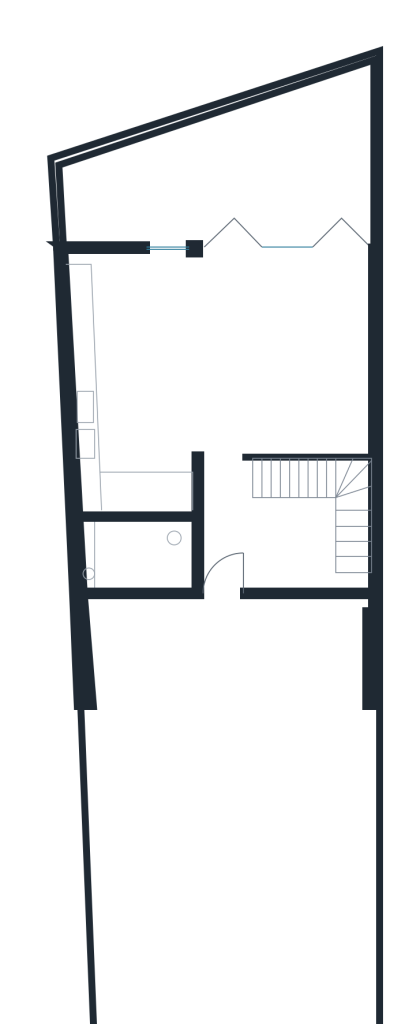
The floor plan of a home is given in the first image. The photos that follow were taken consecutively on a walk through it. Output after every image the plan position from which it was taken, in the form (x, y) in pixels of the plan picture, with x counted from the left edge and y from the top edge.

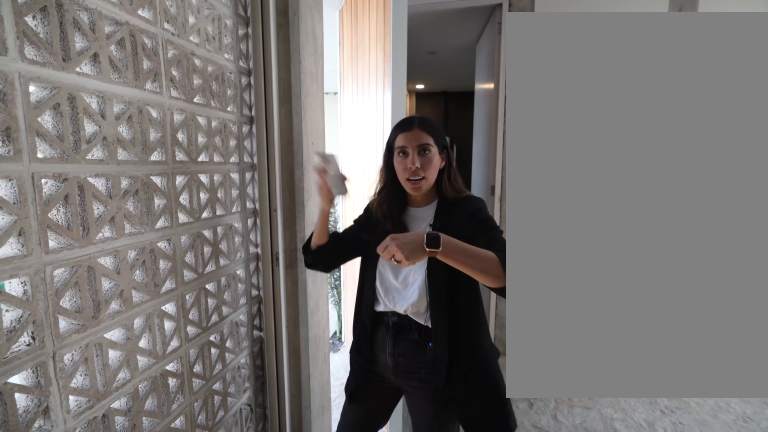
(300, 577)
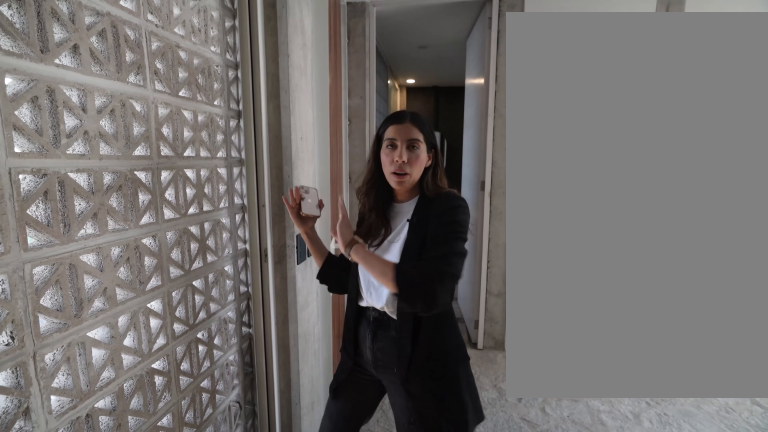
(300, 577)
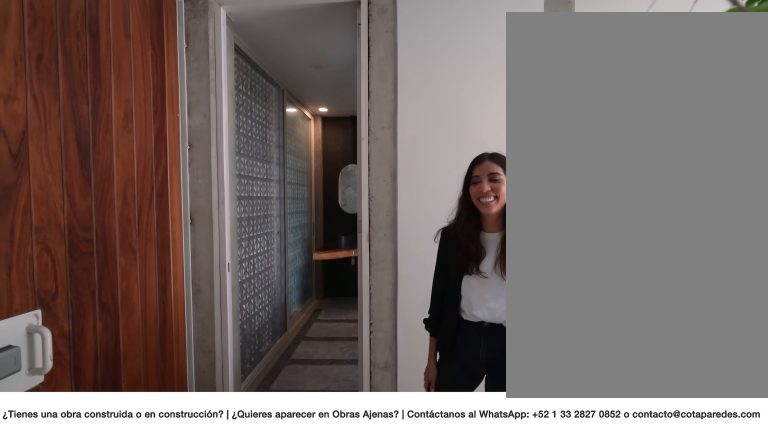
(283, 567)
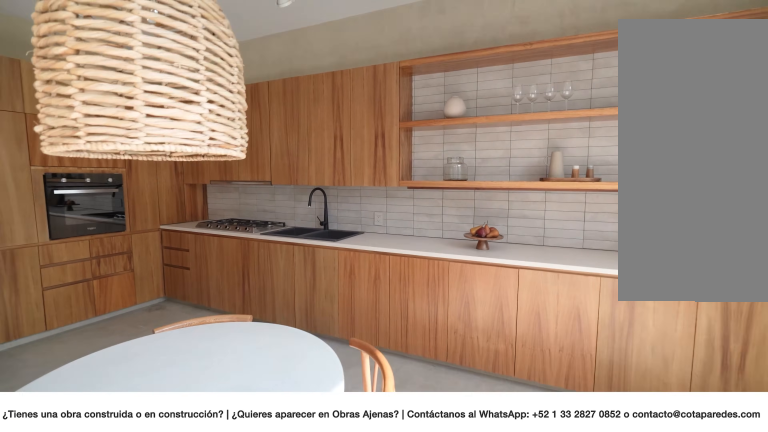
(239, 309)
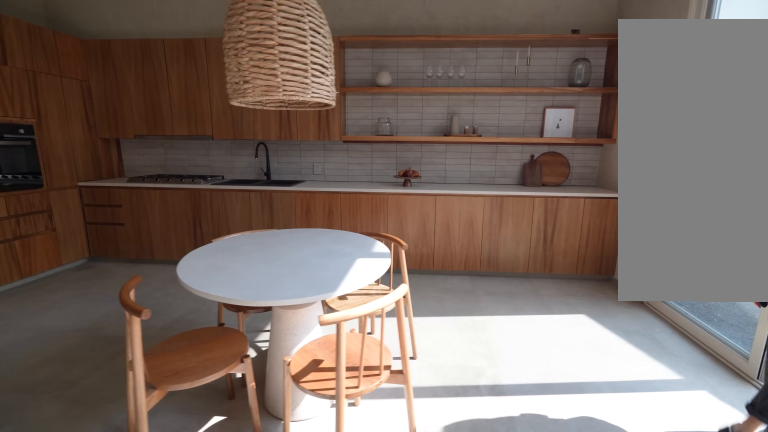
(220, 280)
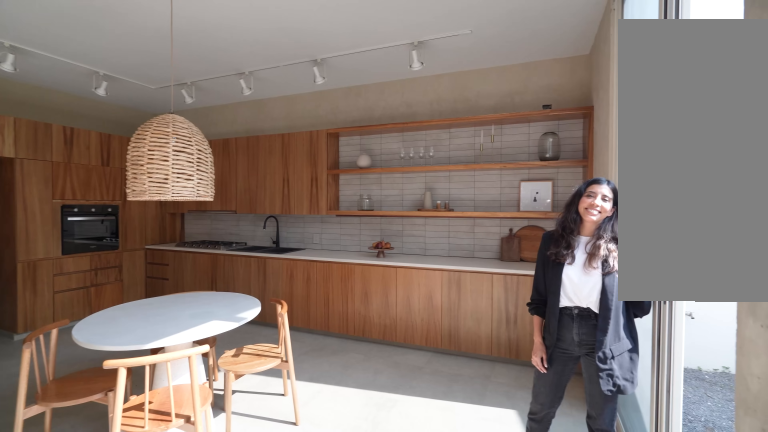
(236, 319)
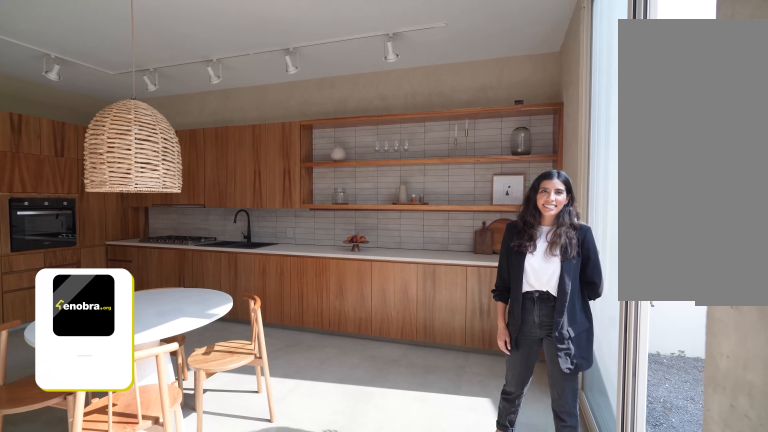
(236, 319)
